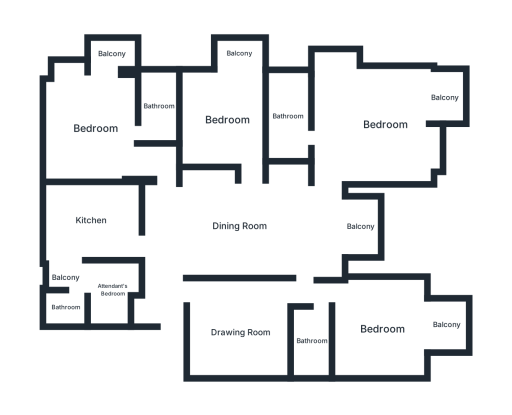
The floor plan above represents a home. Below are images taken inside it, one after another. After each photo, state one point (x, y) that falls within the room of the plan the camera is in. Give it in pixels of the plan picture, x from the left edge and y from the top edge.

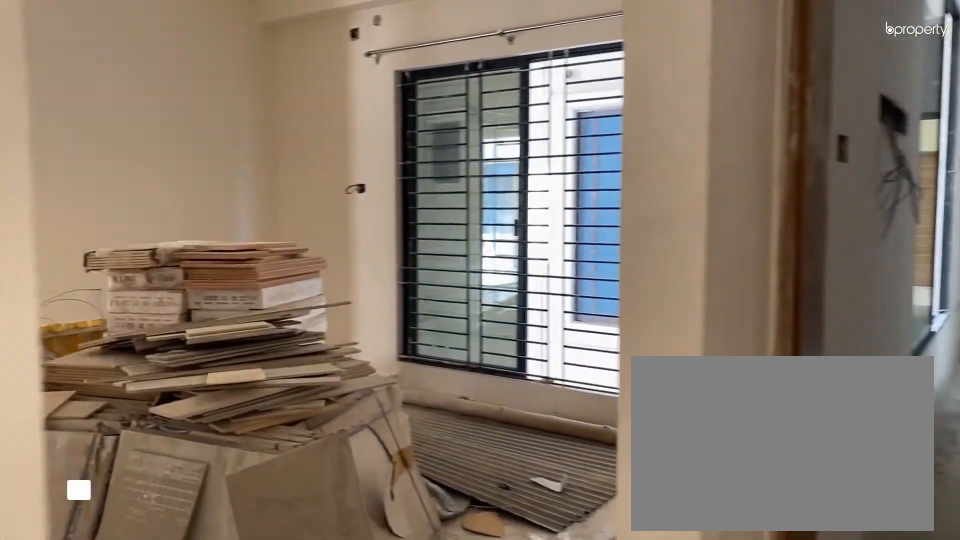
(194, 295)
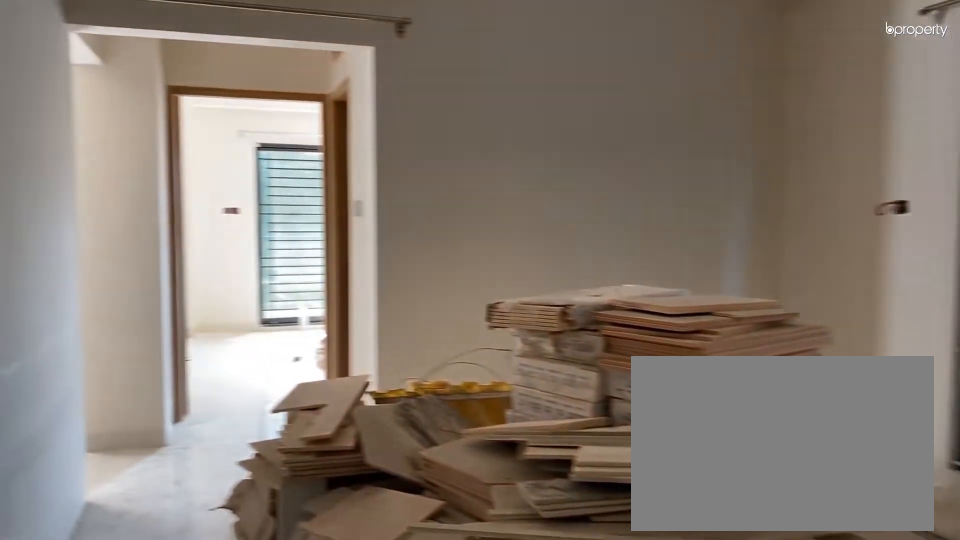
(241, 333)
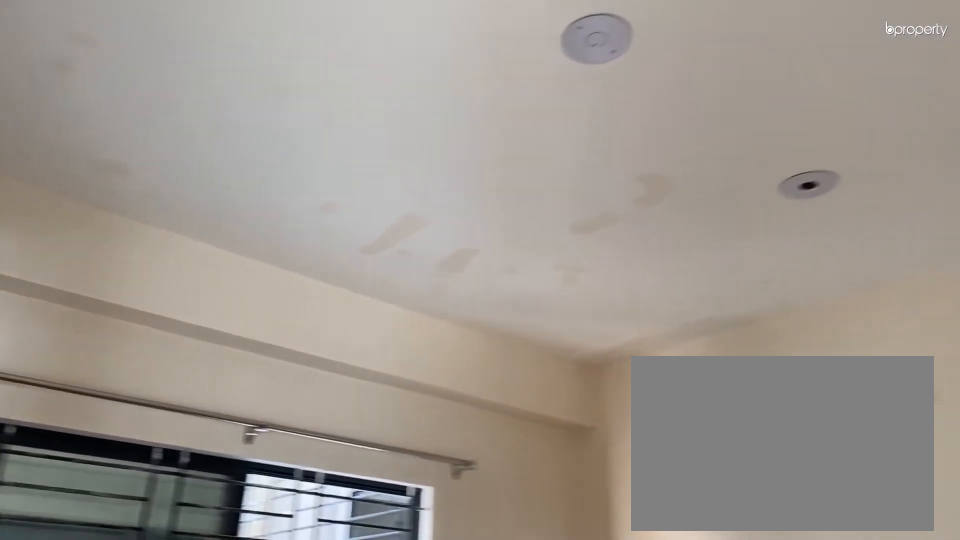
(241, 333)
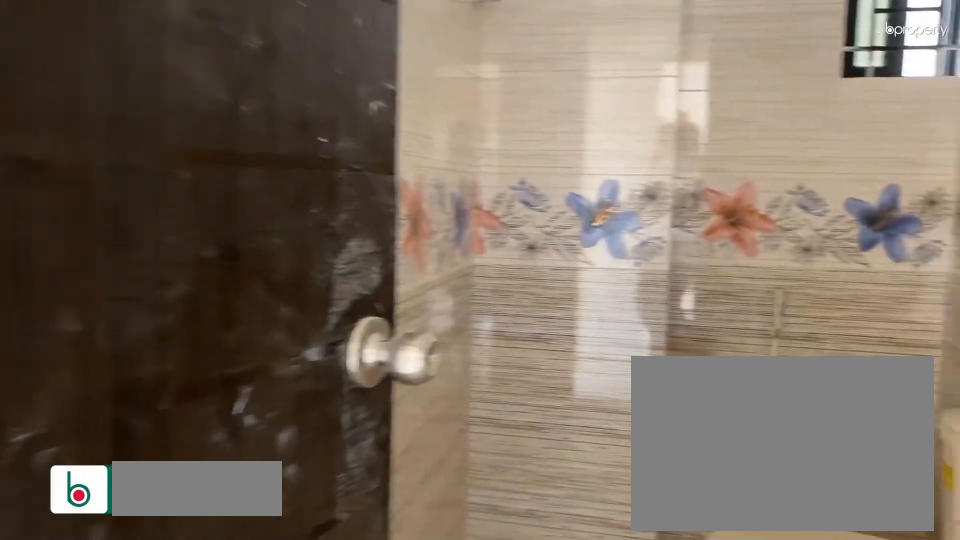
(311, 340)
